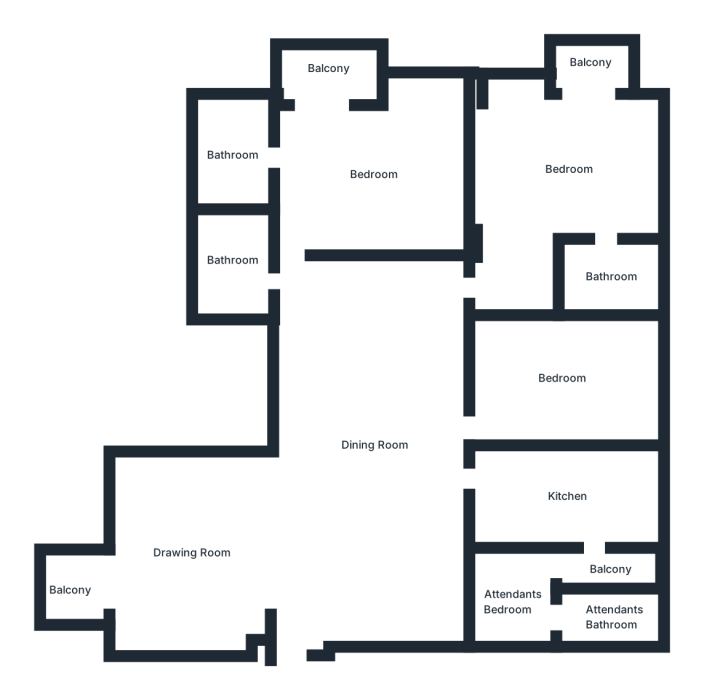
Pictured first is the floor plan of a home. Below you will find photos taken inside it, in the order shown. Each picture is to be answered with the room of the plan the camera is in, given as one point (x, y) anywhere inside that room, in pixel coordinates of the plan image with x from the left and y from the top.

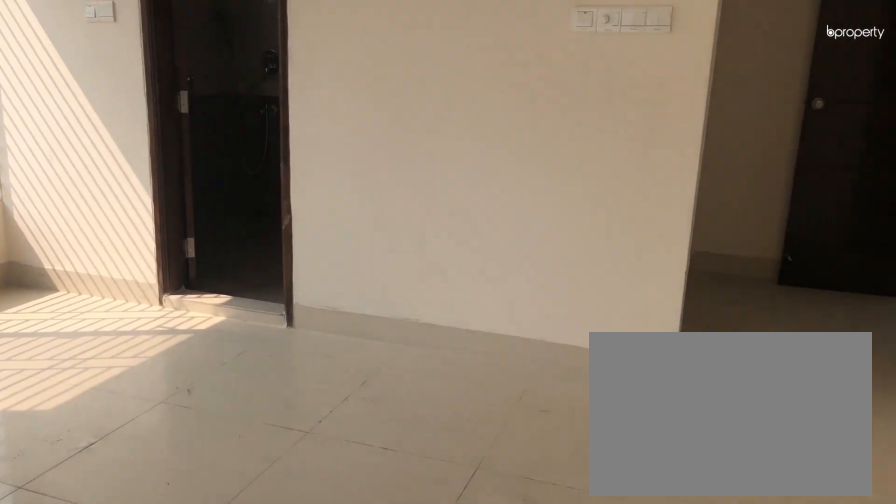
(567, 169)
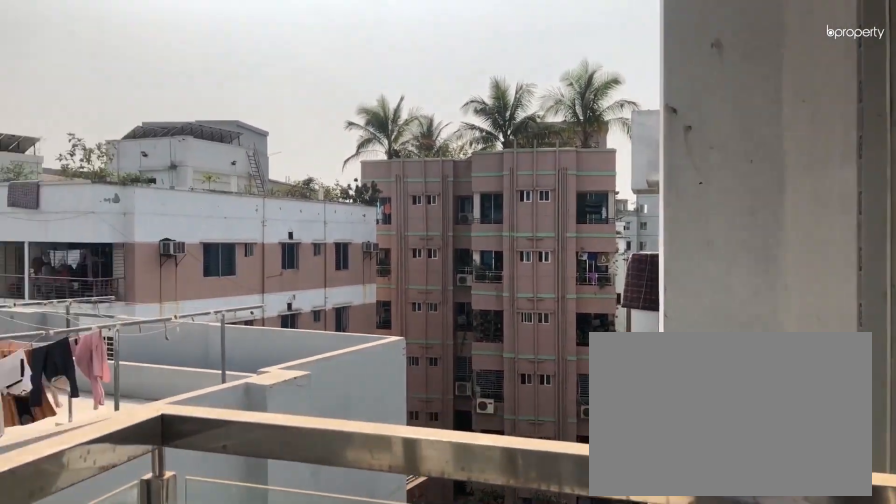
(591, 62)
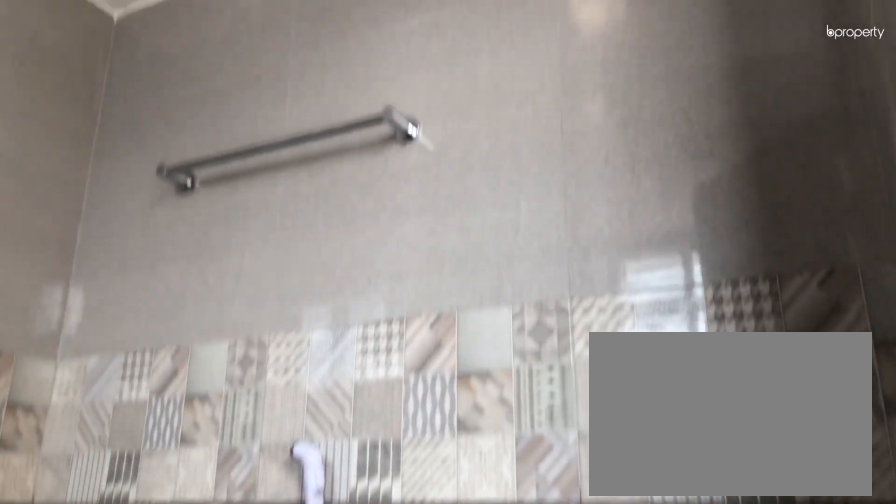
(611, 278)
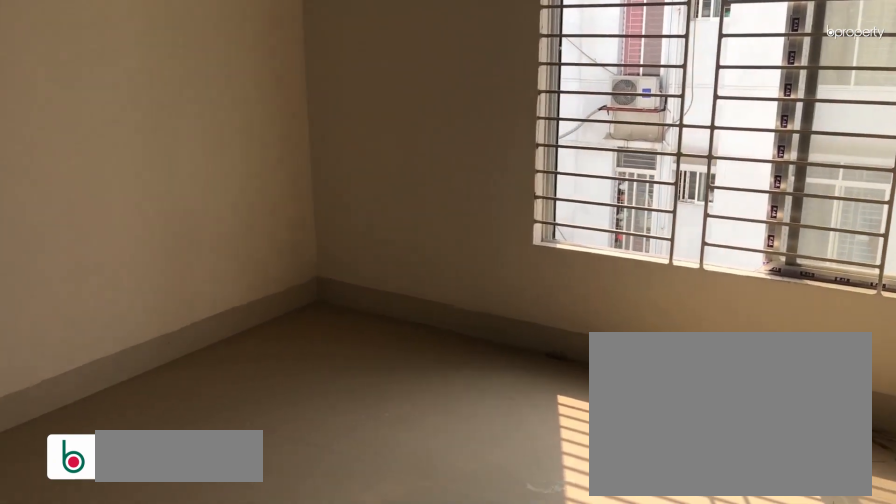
(564, 379)
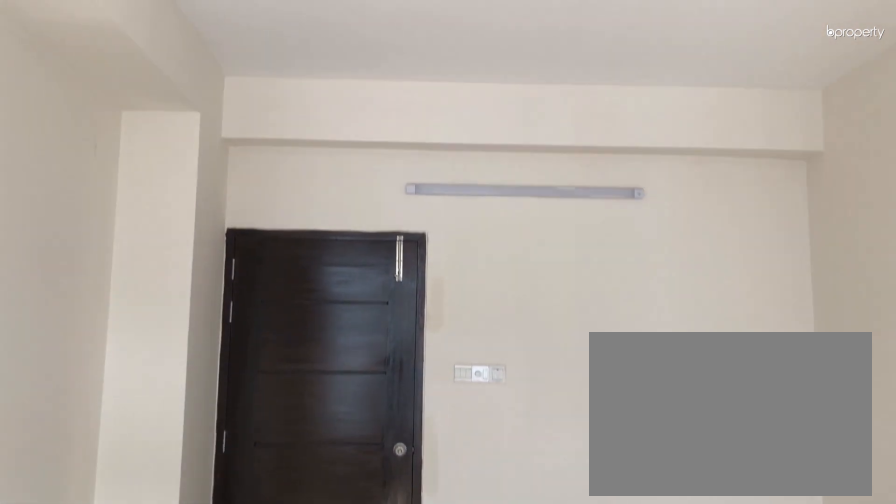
(564, 379)
